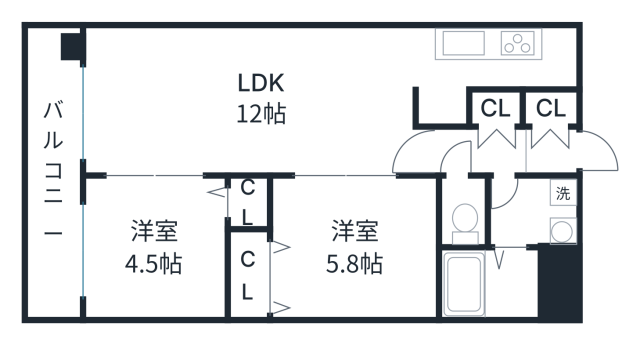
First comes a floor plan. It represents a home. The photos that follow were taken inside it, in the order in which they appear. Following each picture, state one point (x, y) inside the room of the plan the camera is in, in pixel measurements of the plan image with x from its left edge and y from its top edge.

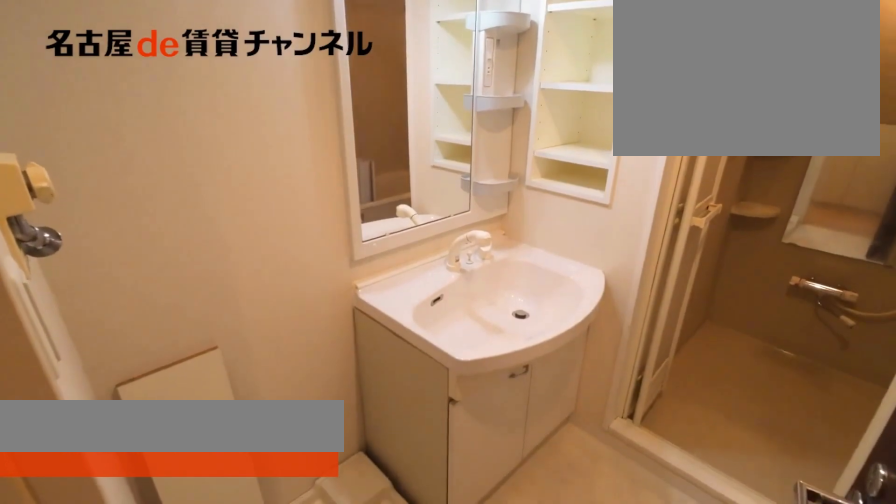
(534, 212)
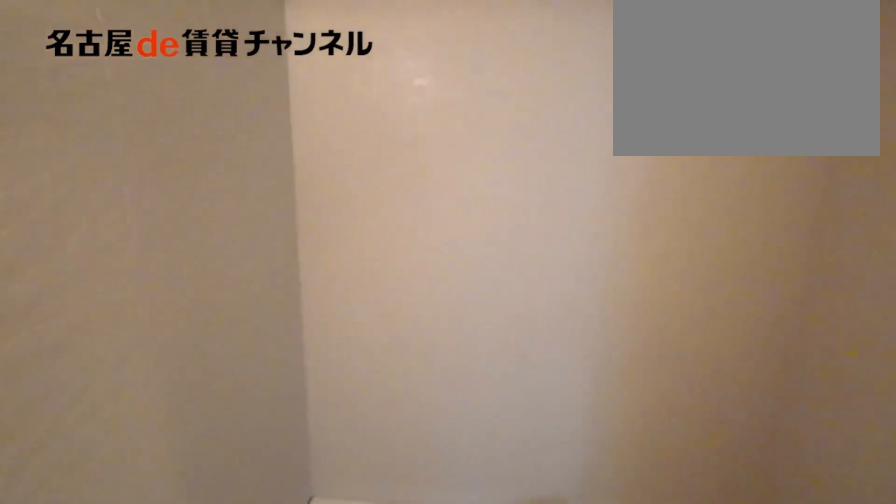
(487, 282)
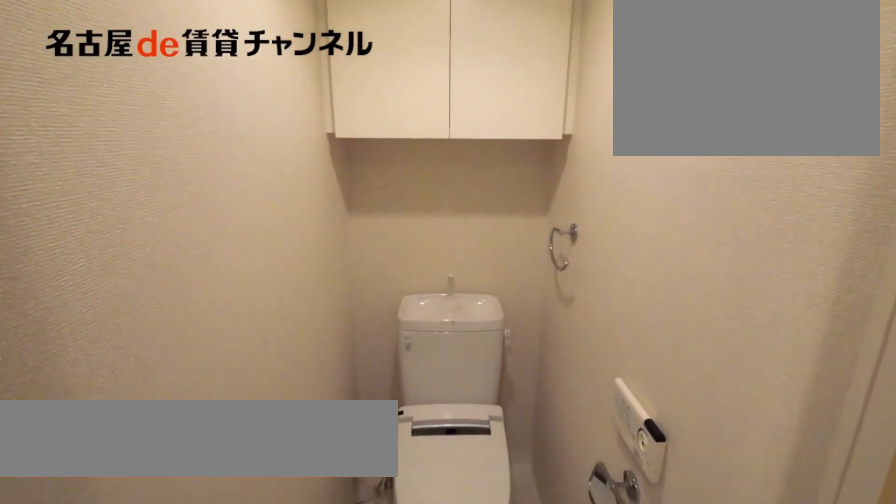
(463, 211)
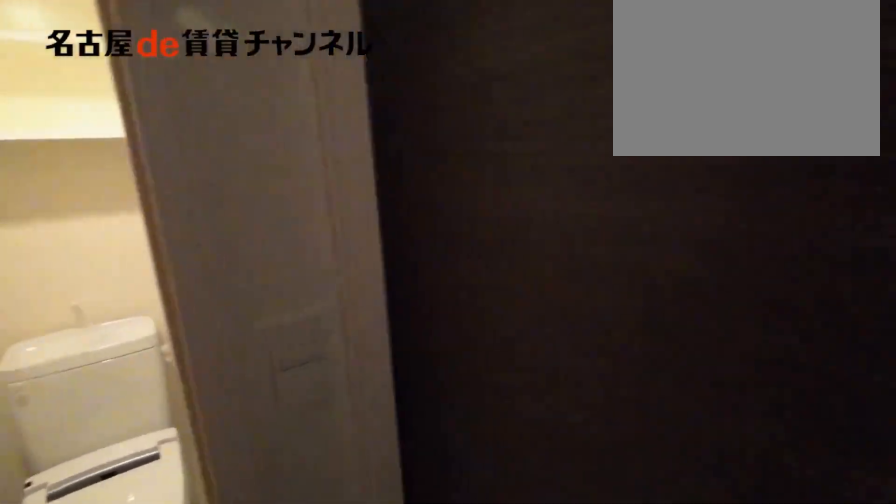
(463, 211)
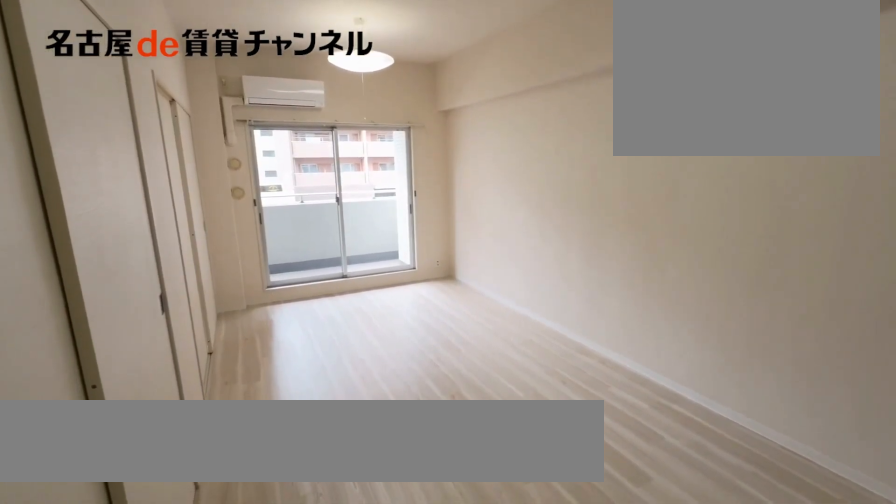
(257, 100)
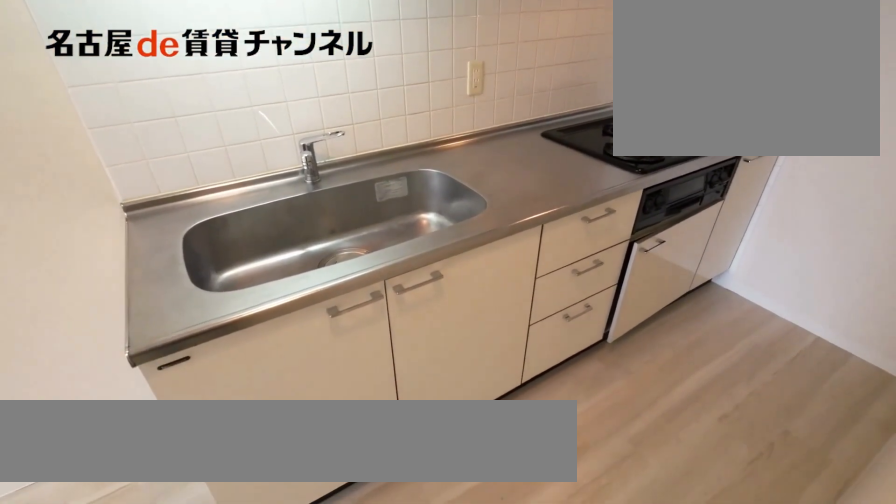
(497, 58)
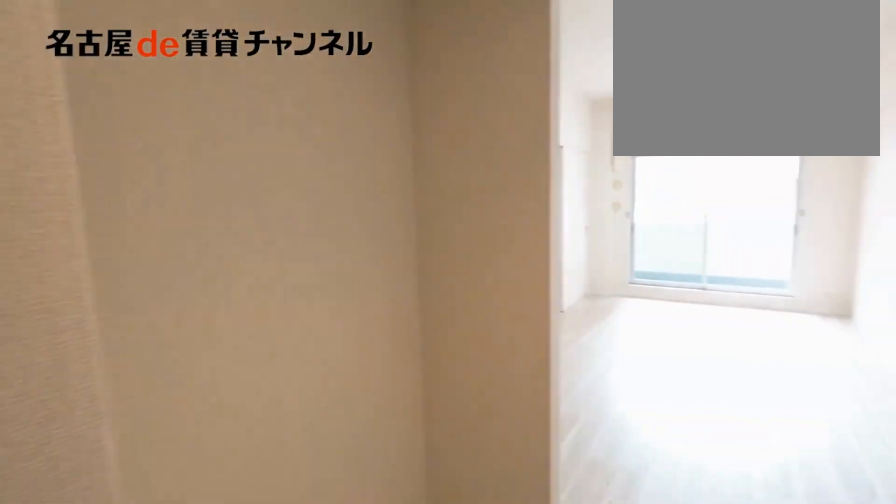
(497, 58)
